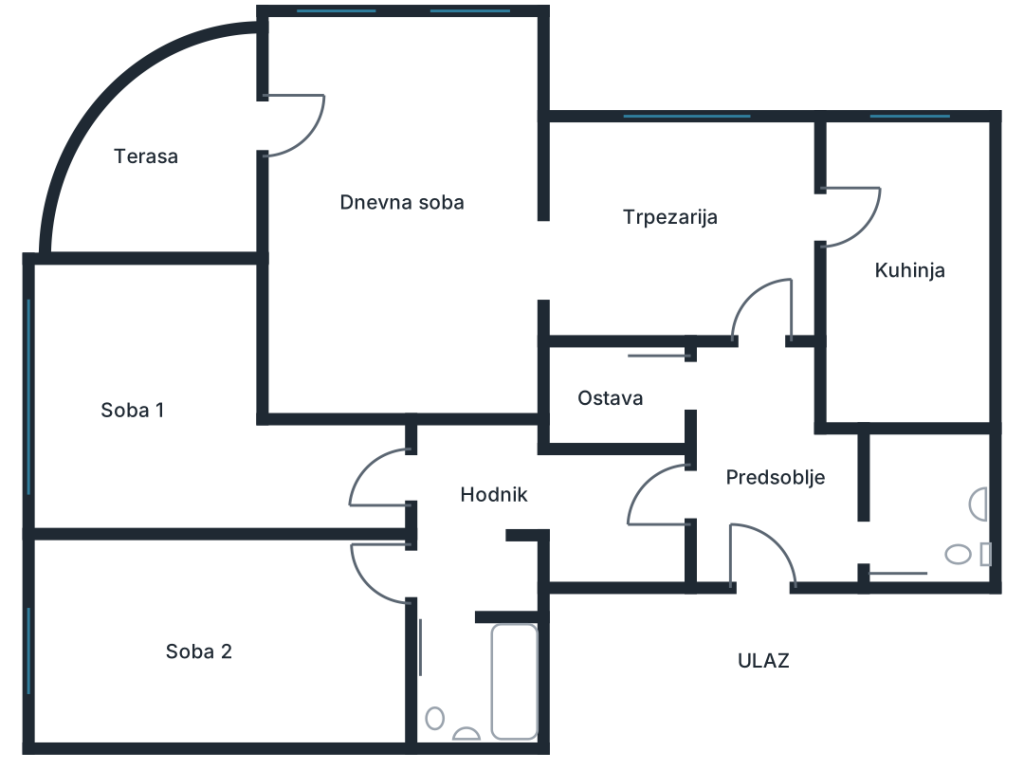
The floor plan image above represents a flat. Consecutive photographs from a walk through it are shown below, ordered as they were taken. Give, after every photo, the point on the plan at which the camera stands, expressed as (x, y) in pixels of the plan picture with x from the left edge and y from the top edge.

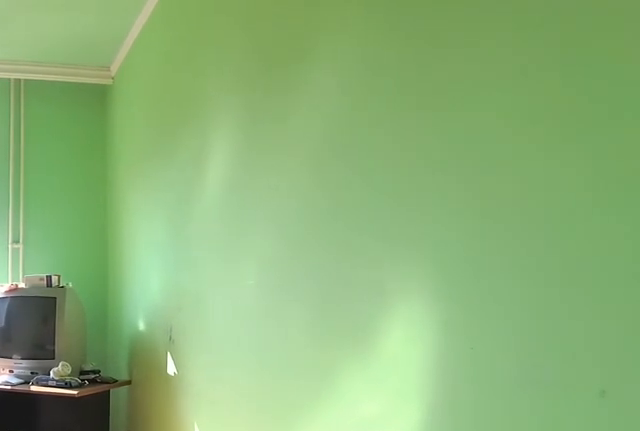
(334, 566)
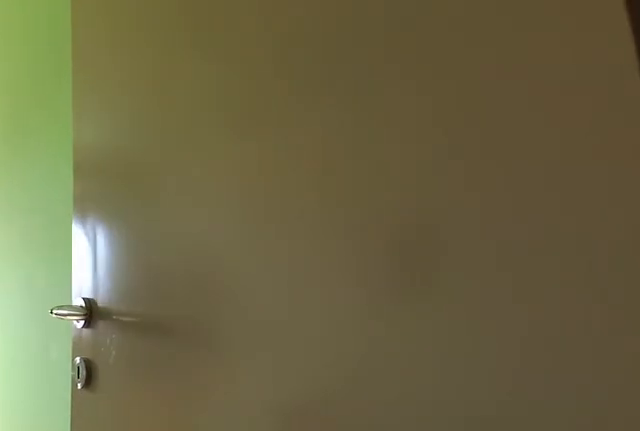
(427, 563)
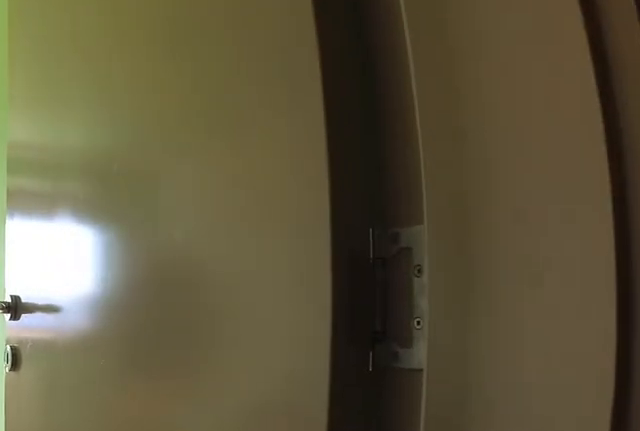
(448, 563)
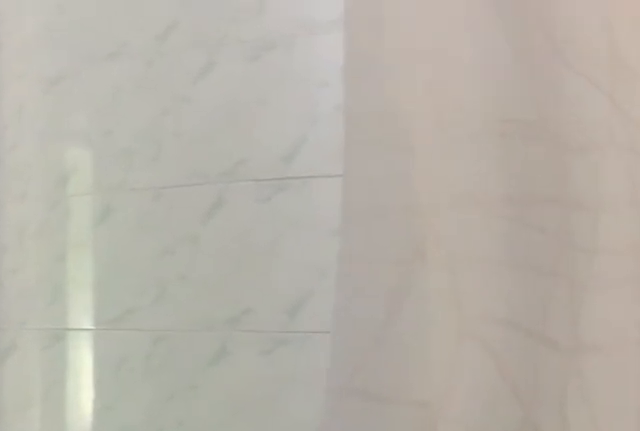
(457, 694)
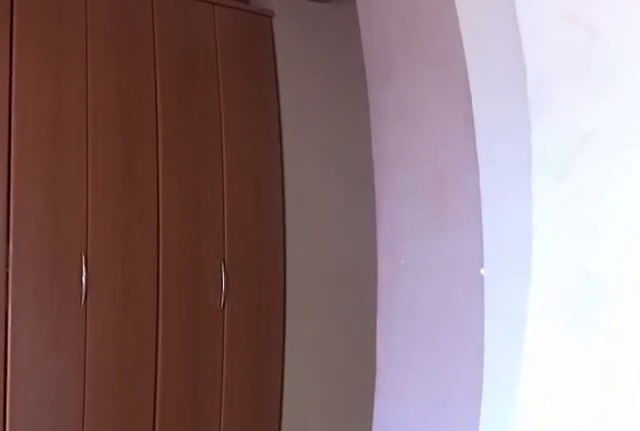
(471, 588)
